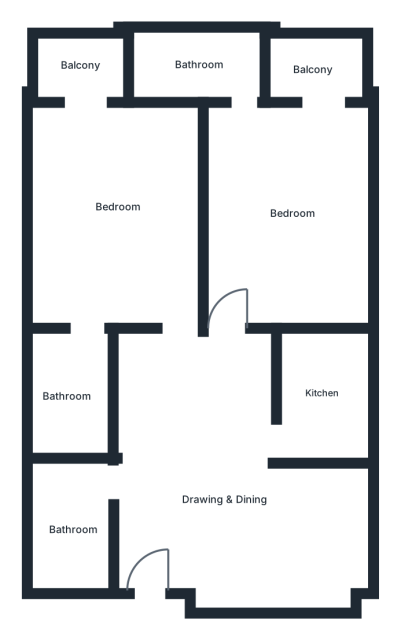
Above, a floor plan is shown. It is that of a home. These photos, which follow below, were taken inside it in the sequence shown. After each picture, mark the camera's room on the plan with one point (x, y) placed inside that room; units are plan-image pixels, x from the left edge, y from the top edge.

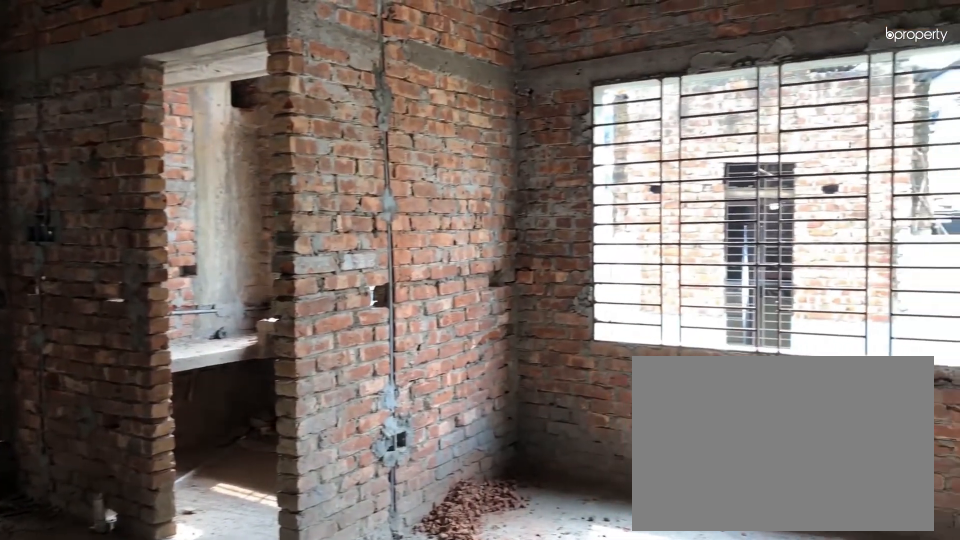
(226, 492)
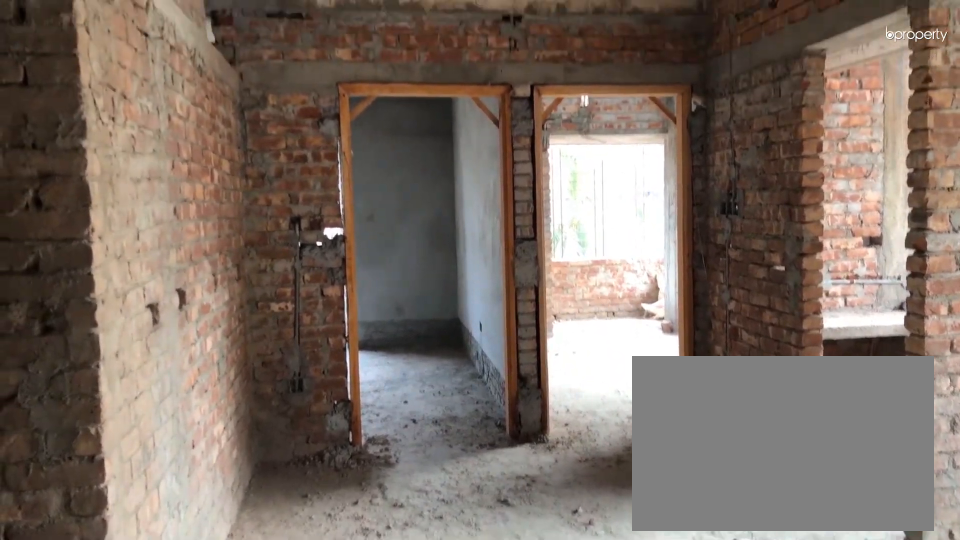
(229, 490)
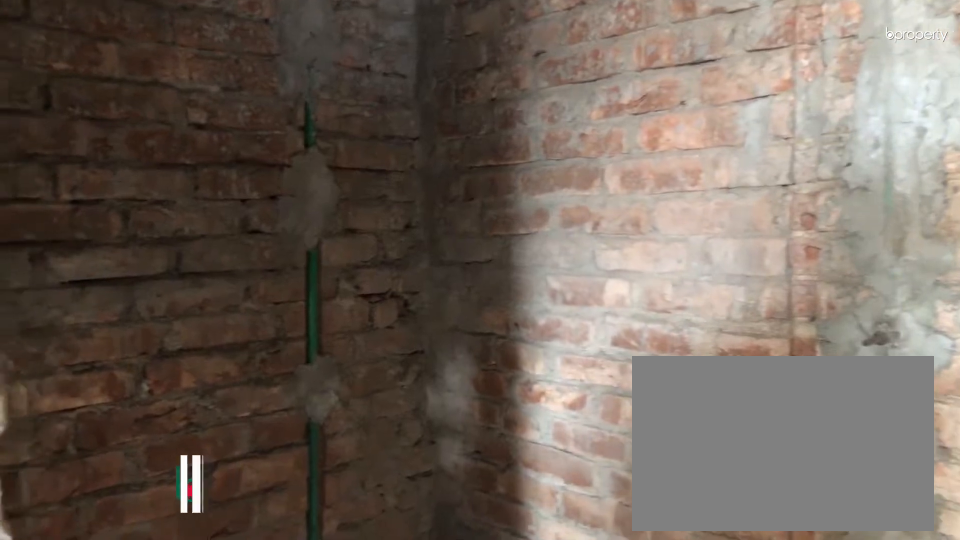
(71, 525)
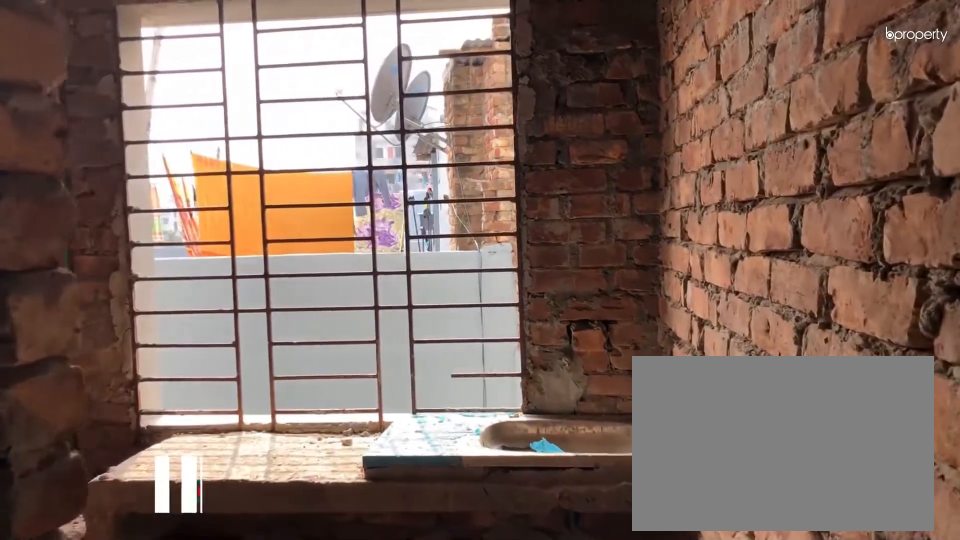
(317, 396)
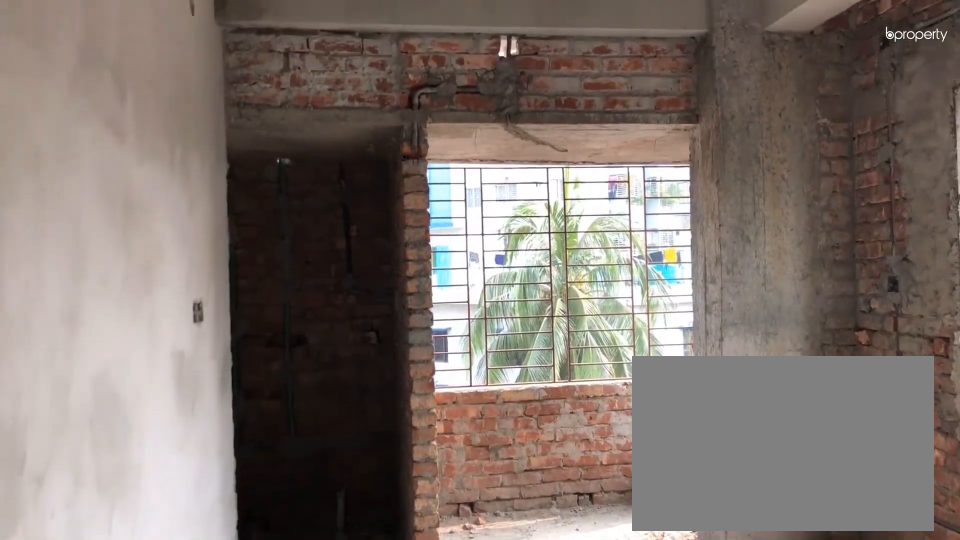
(286, 216)
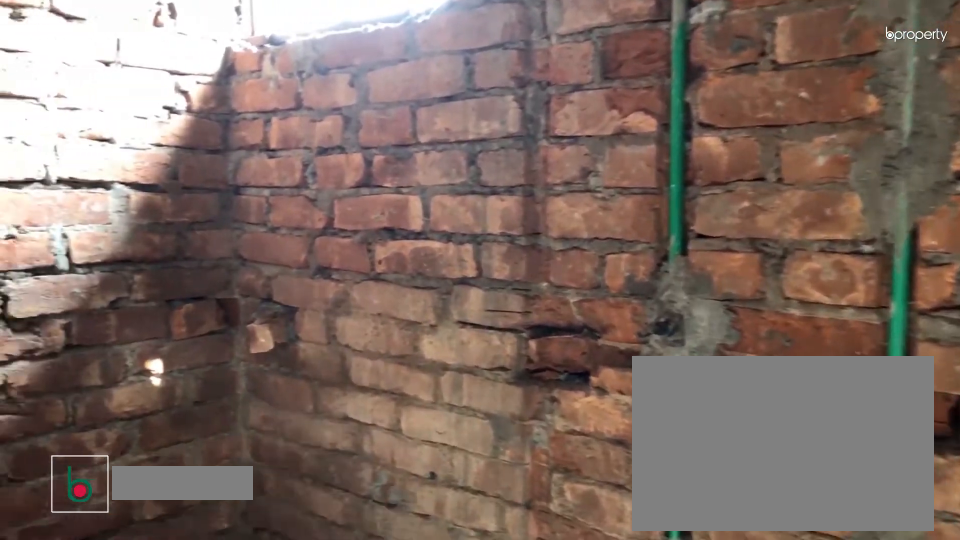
(201, 63)
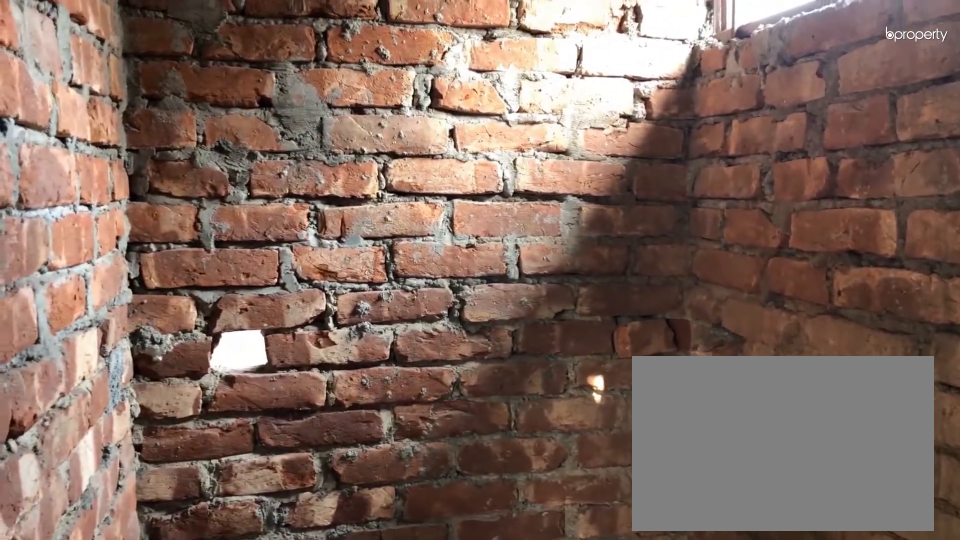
(201, 63)
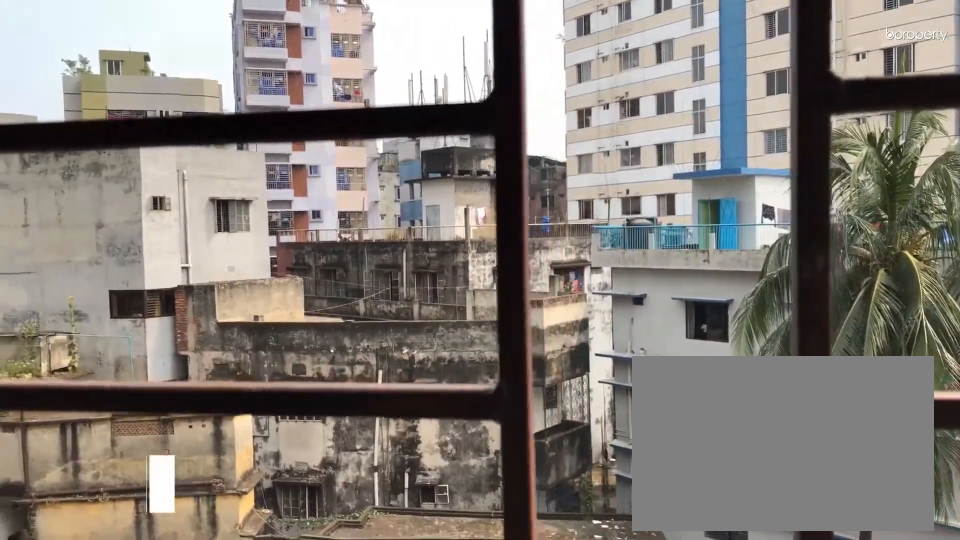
(313, 73)
